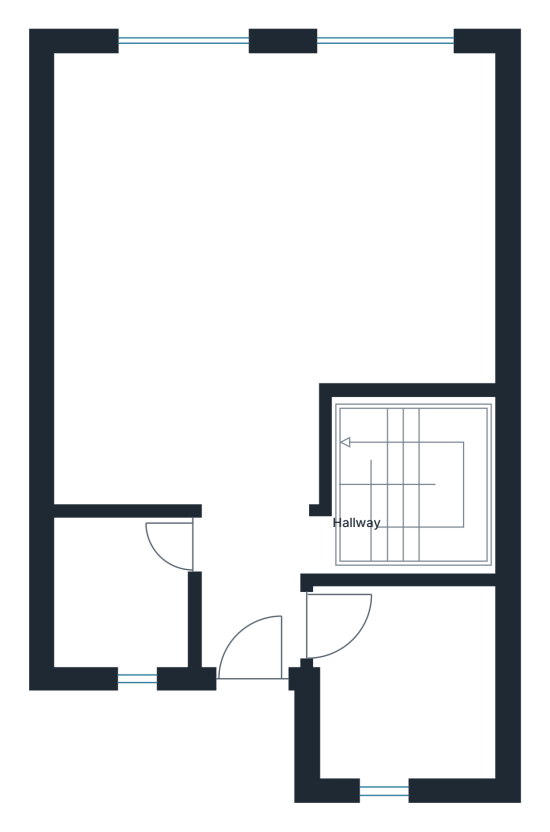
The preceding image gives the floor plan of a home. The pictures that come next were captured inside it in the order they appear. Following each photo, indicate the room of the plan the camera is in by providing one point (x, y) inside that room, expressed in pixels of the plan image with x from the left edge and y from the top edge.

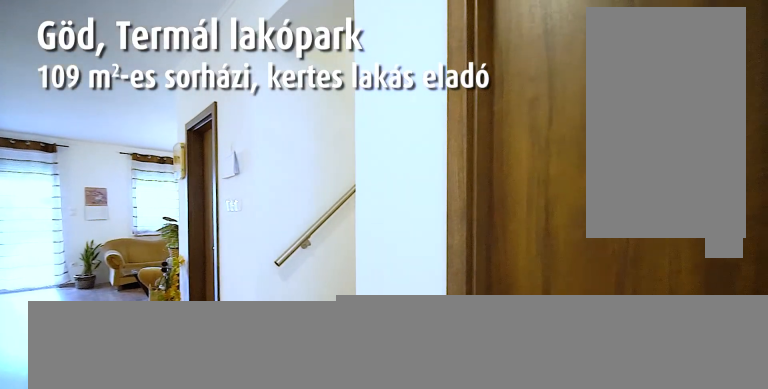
(256, 587)
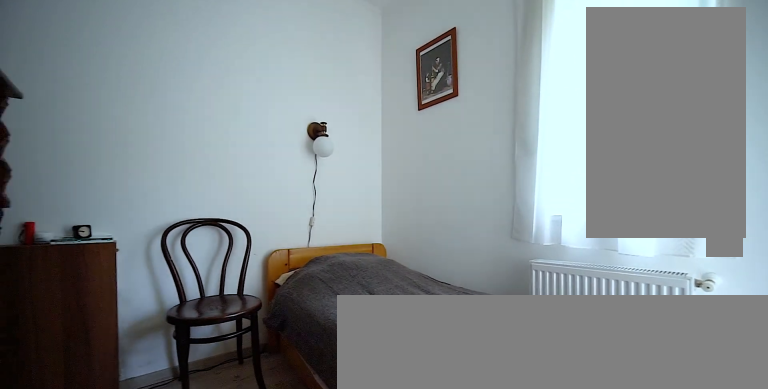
(410, 698)
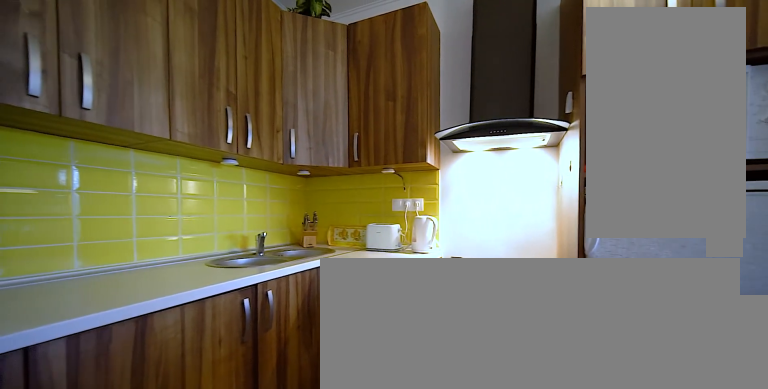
(278, 242)
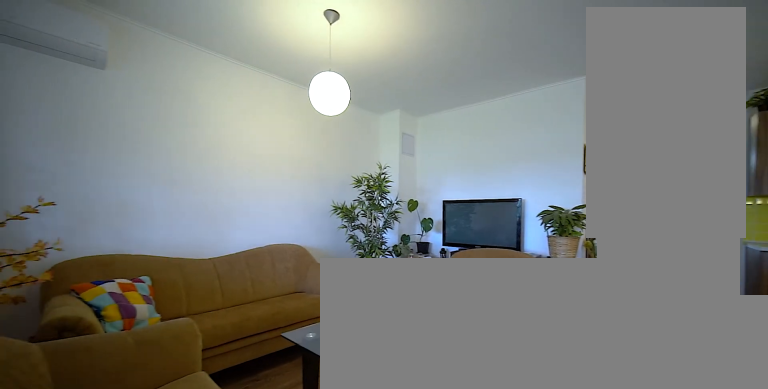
(278, 242)
